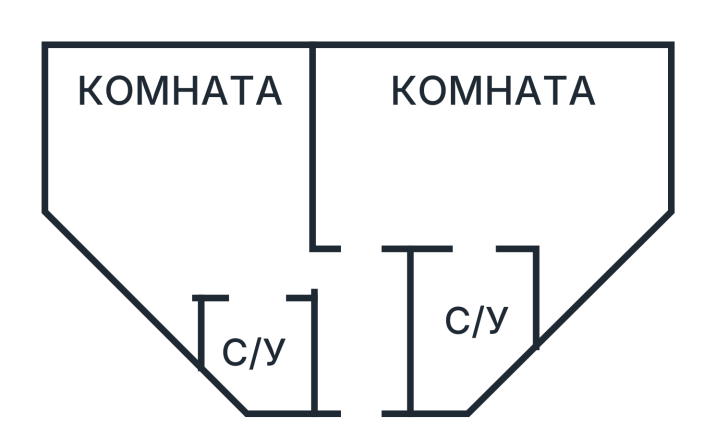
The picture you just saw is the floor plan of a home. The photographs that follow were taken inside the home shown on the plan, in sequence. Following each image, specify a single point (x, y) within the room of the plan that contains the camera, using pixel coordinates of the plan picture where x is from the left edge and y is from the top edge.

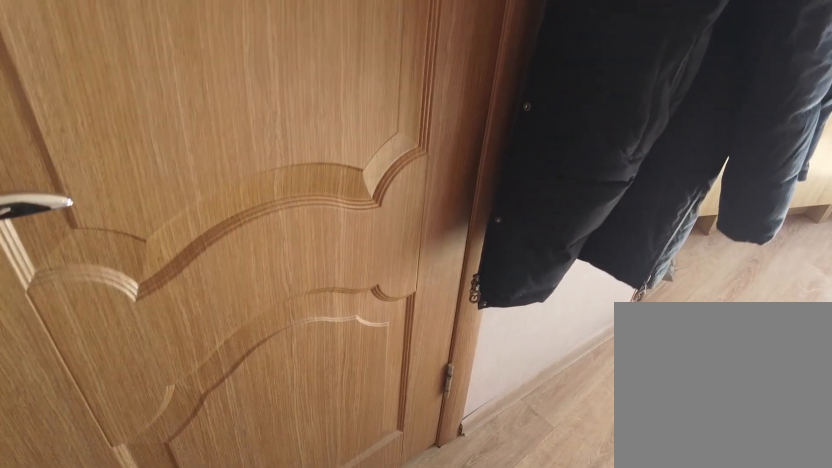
(237, 259)
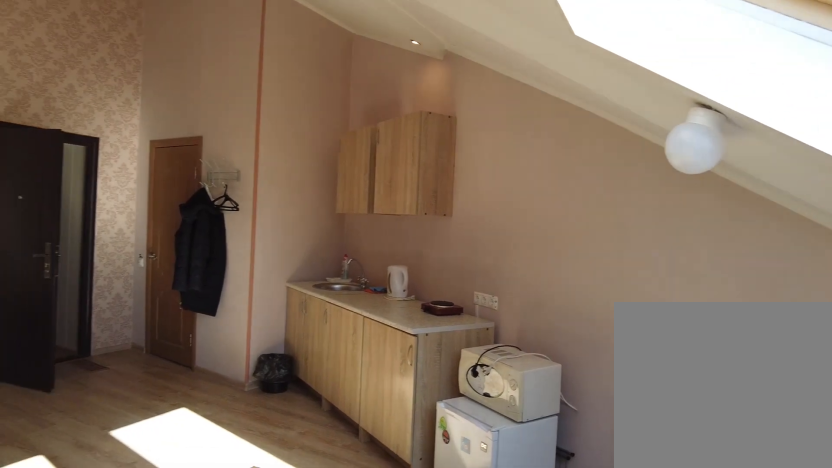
(261, 115)
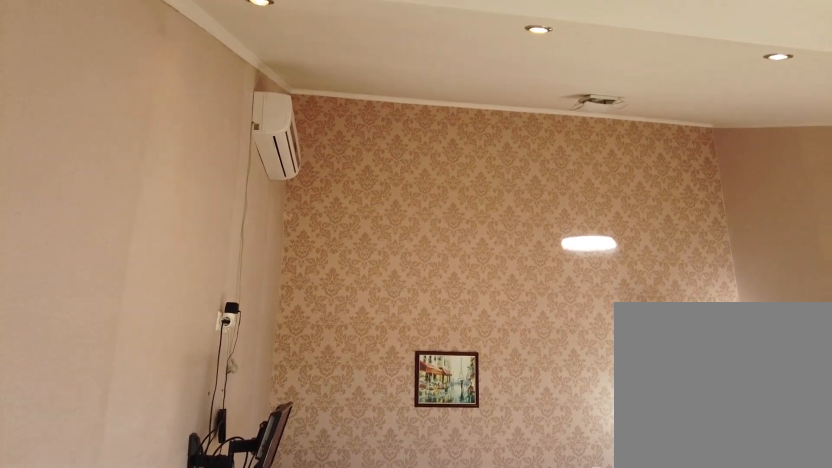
(261, 115)
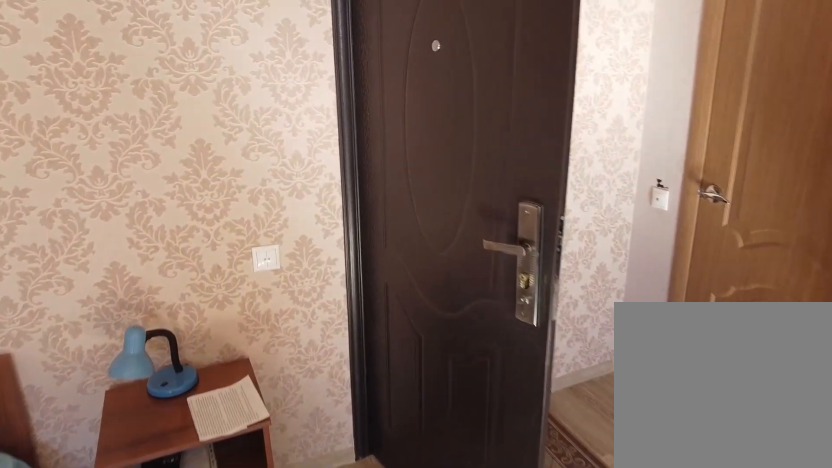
(279, 214)
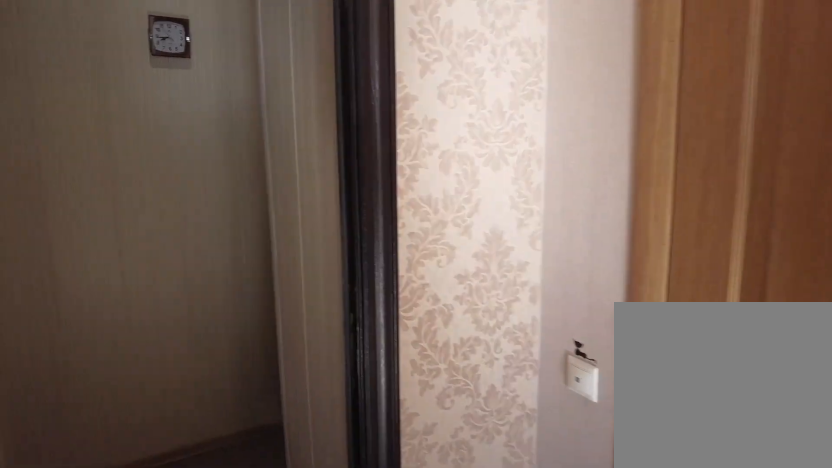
(294, 271)
